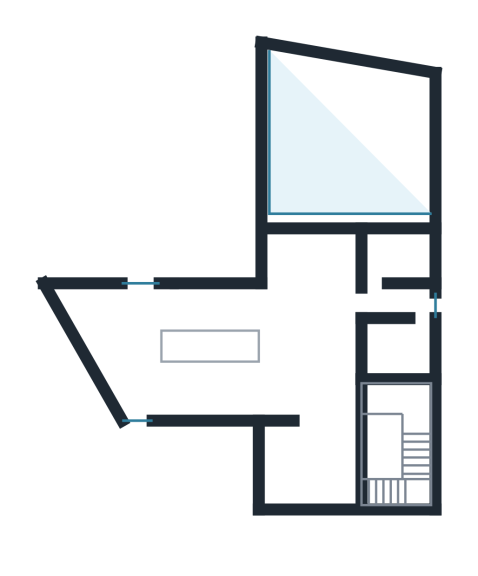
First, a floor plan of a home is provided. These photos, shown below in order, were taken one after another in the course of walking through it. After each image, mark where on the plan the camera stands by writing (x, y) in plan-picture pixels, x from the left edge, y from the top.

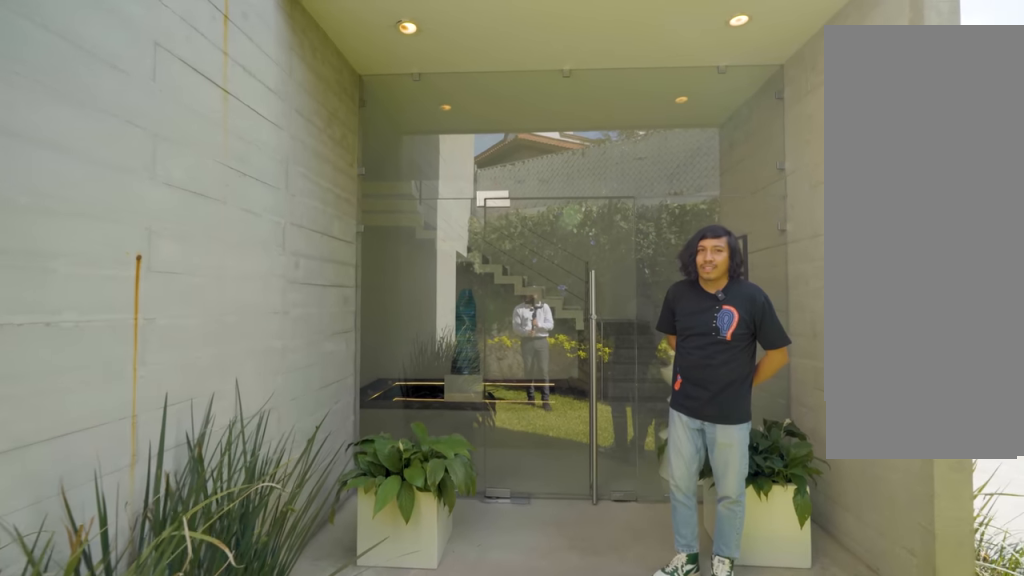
(218, 473)
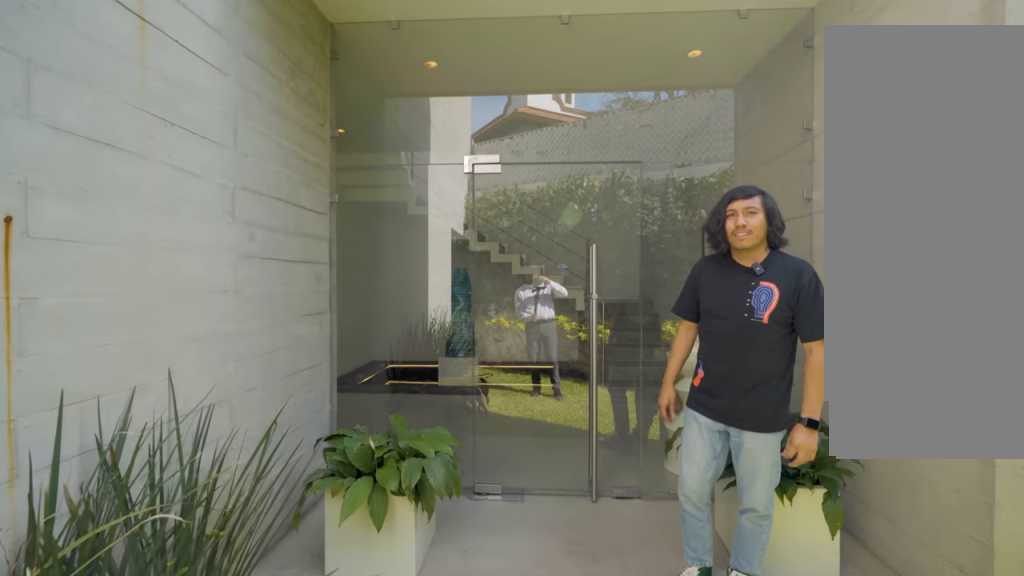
(224, 467)
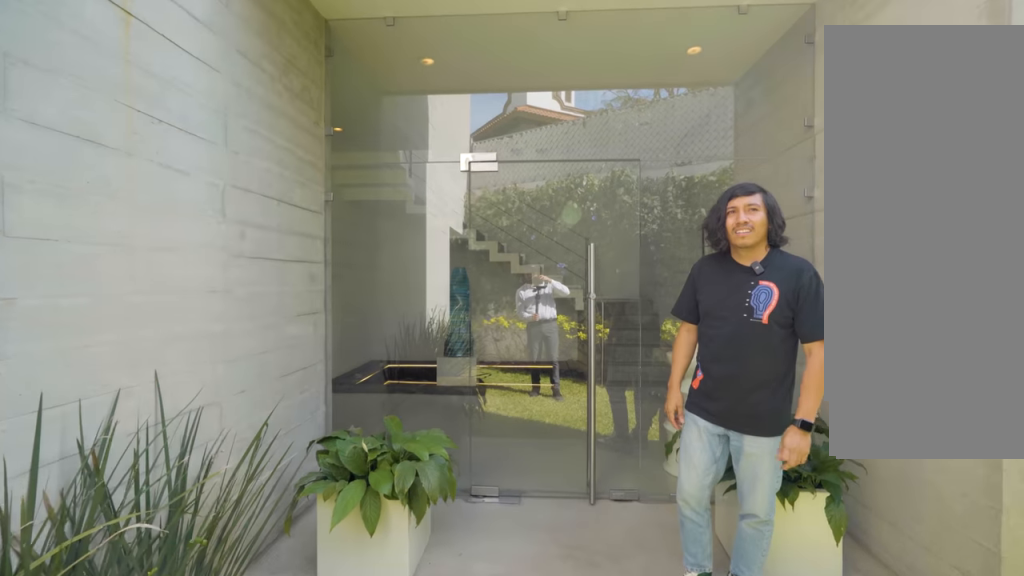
(223, 467)
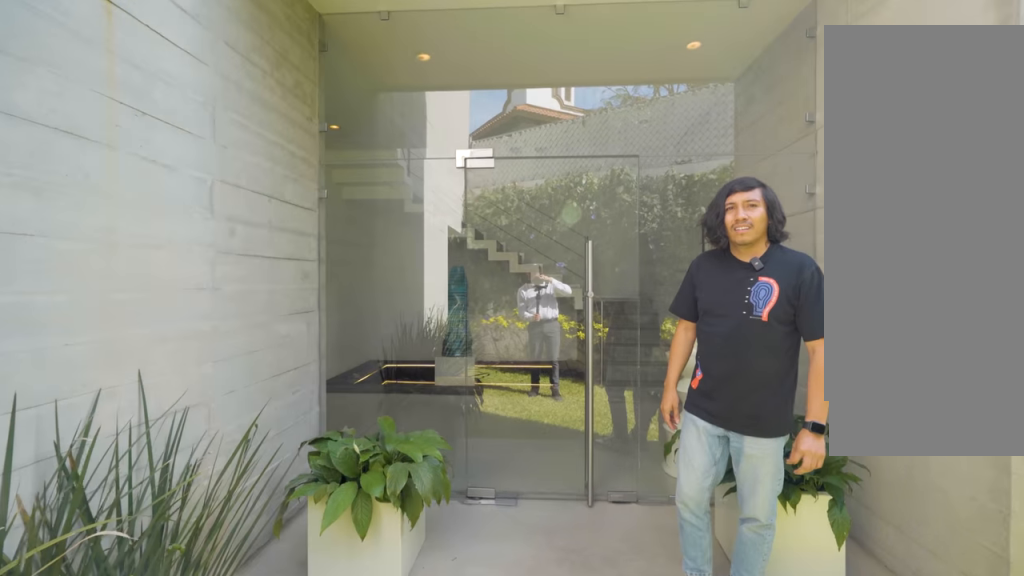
(222, 467)
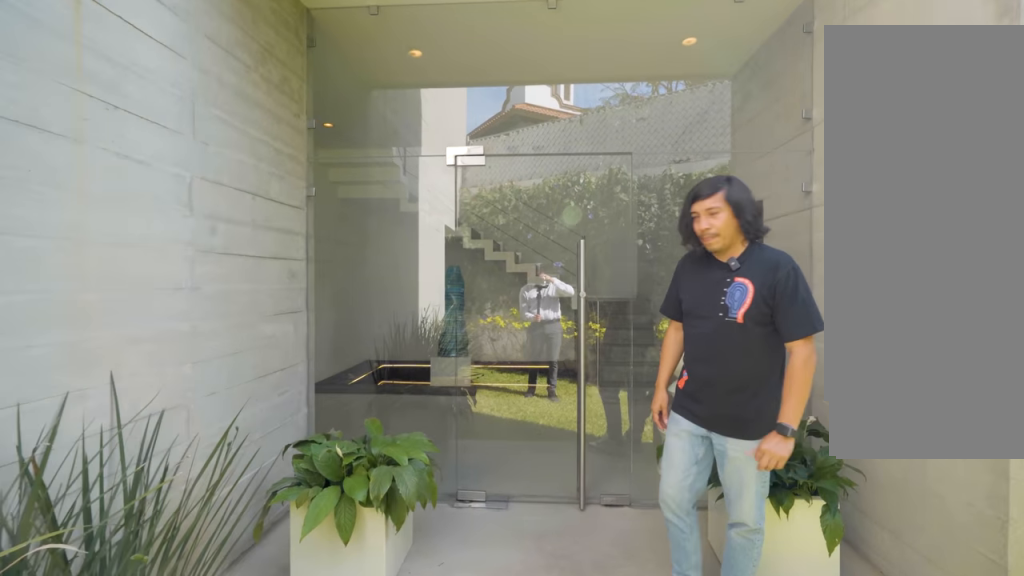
(222, 467)
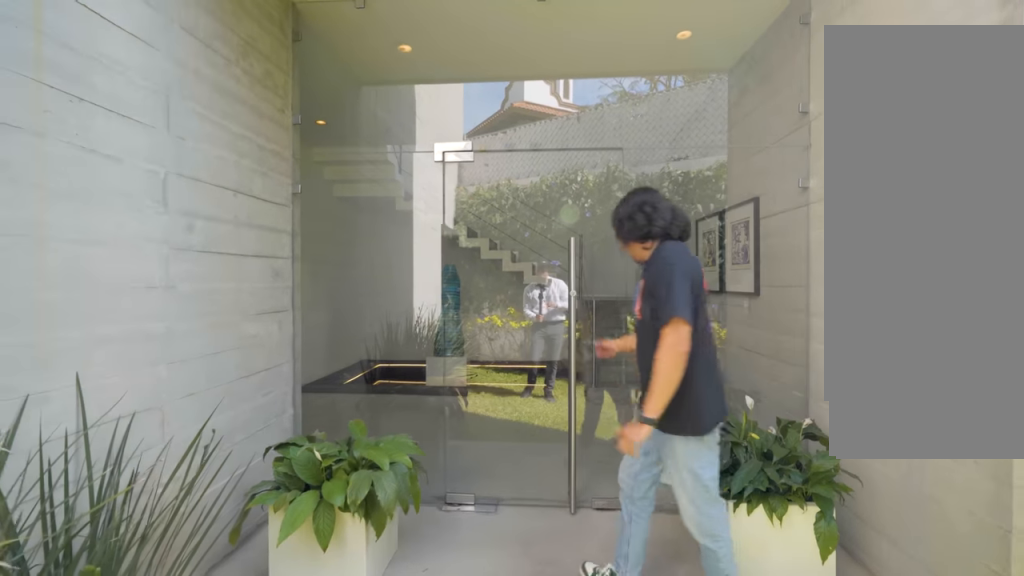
(223, 468)
